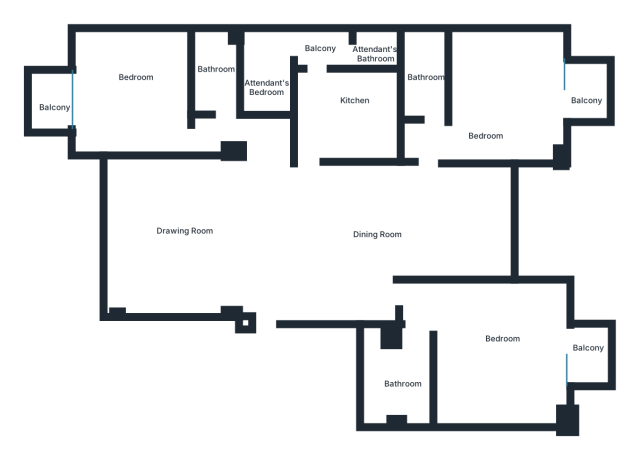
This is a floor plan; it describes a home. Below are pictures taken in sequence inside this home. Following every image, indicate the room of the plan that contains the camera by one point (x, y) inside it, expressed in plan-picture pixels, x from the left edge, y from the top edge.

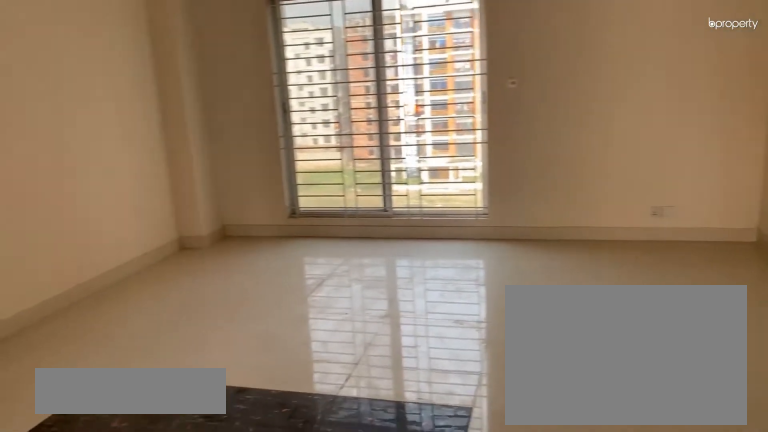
(229, 240)
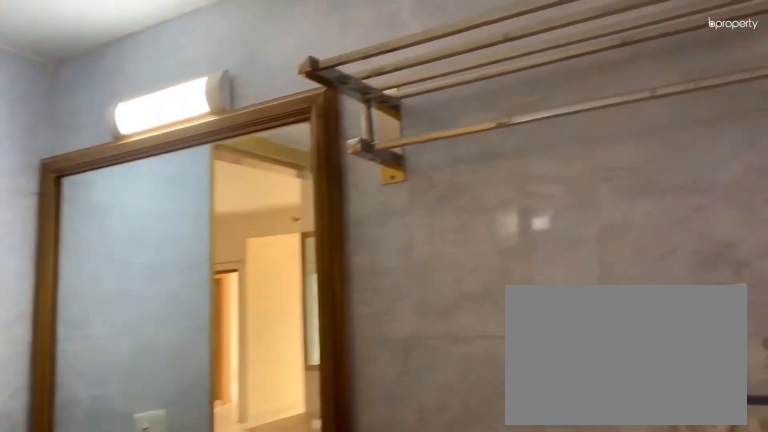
(215, 79)
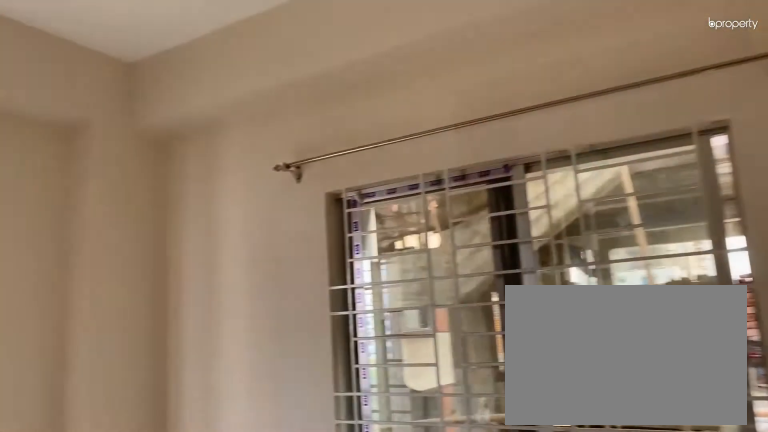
(130, 103)
